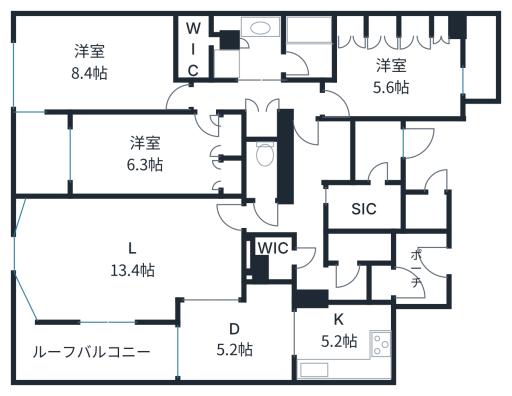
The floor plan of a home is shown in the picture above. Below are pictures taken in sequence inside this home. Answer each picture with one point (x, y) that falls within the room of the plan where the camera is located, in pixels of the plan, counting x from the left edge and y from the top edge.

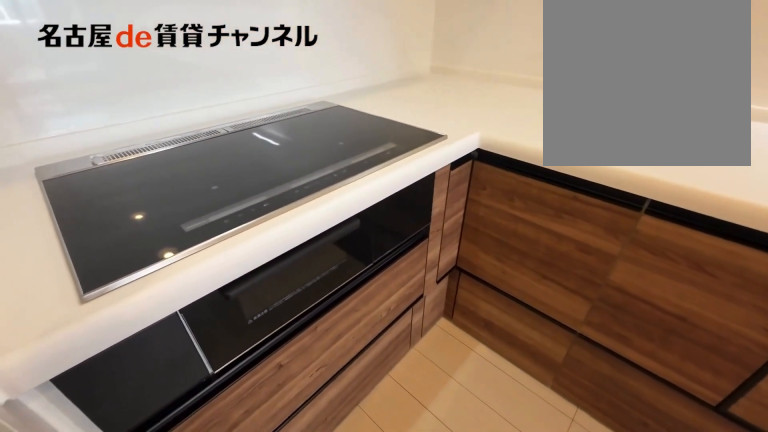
(344, 342)
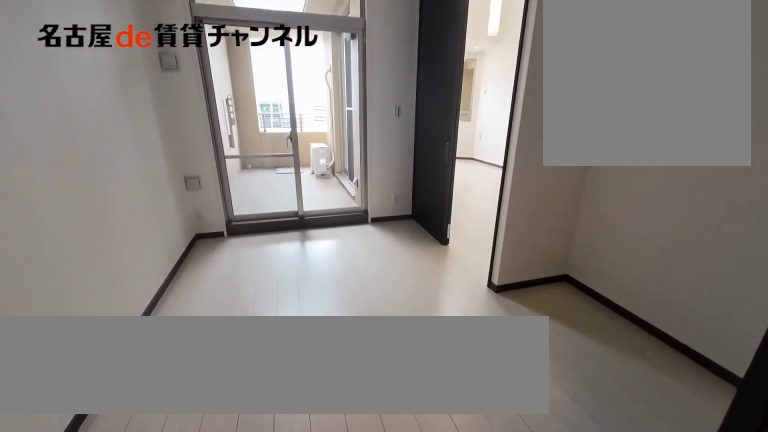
(238, 337)
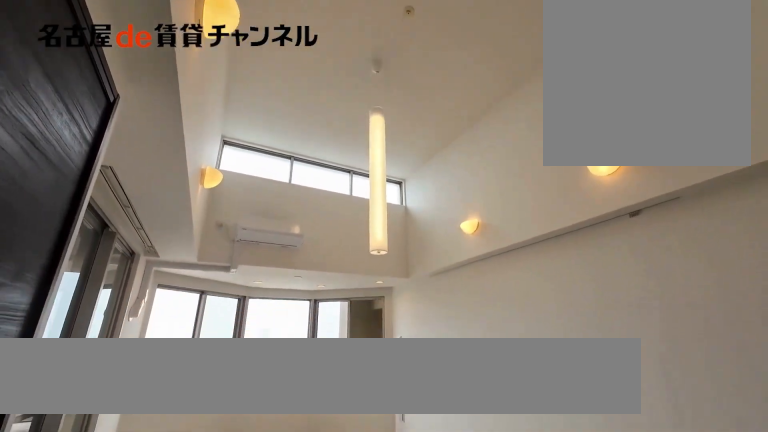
(128, 256)
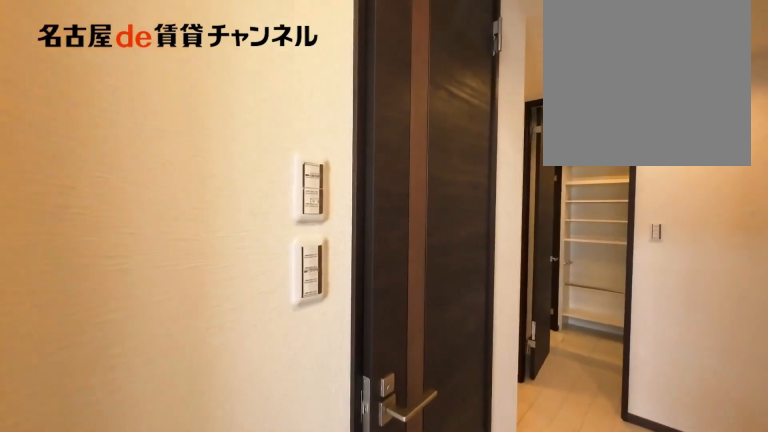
(128, 255)
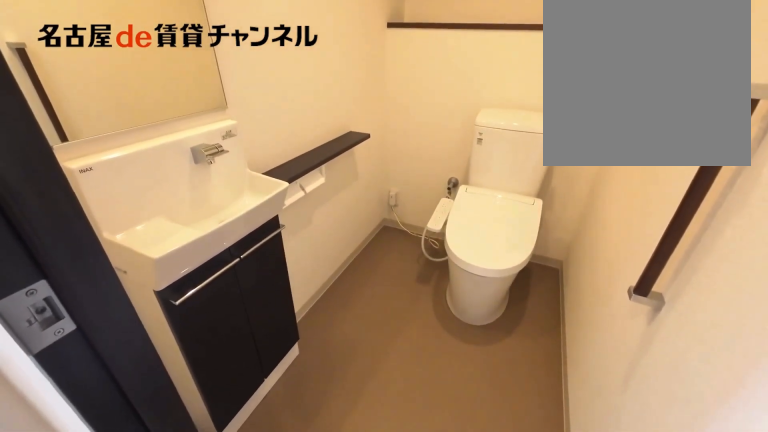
(261, 170)
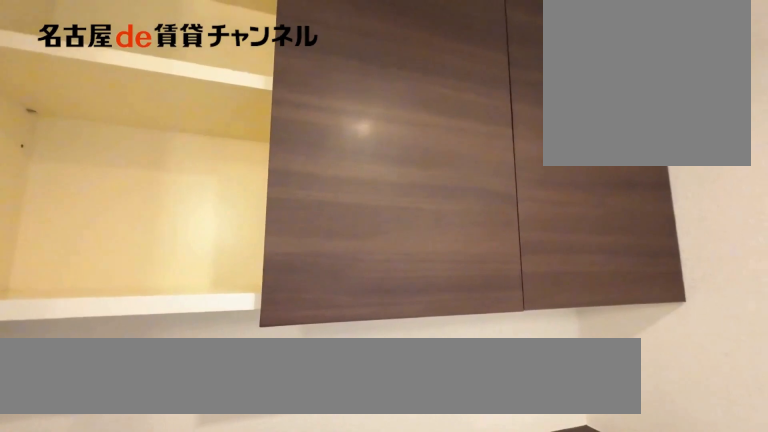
(261, 170)
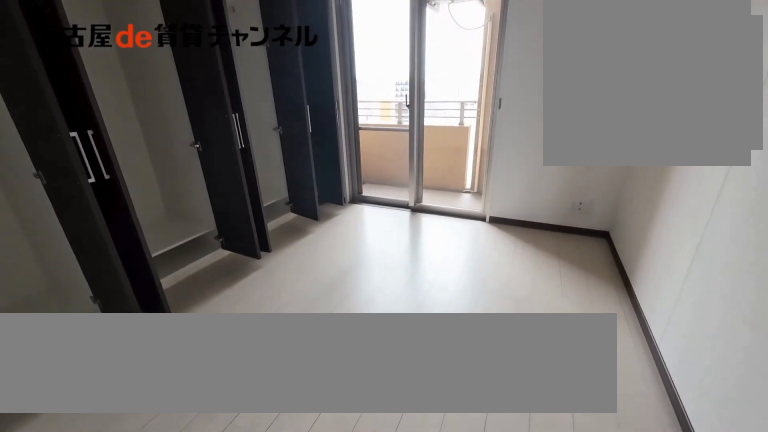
(395, 77)
